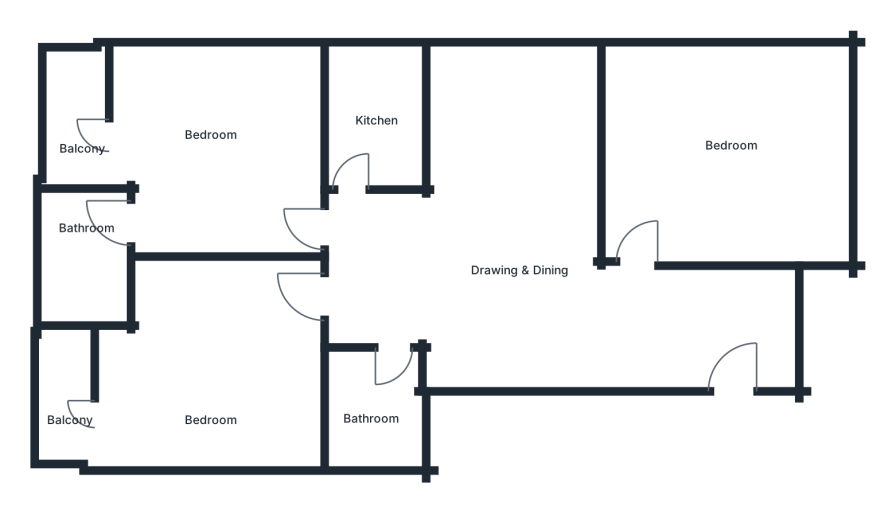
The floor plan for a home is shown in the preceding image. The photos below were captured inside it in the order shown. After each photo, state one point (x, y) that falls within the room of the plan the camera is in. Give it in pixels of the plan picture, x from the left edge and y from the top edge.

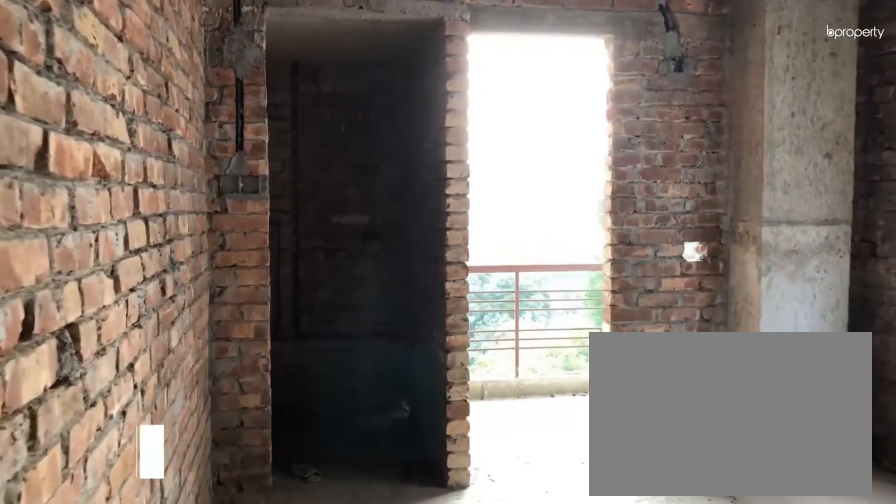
(218, 144)
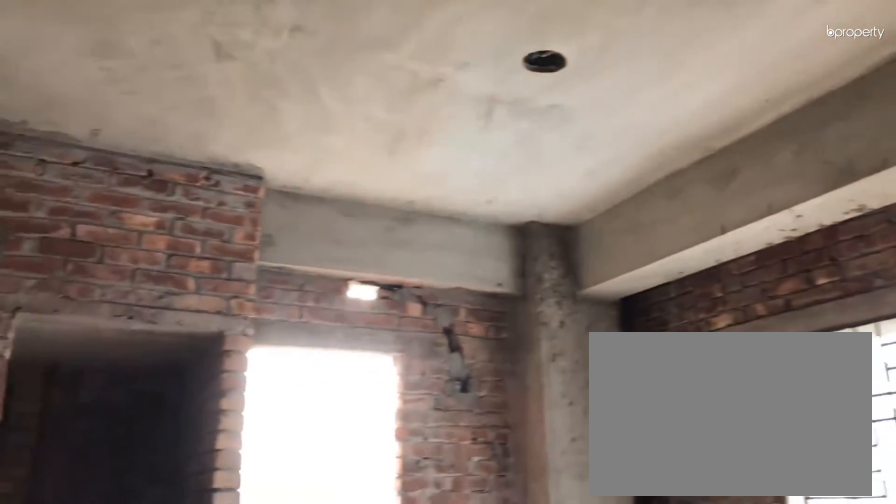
(195, 161)
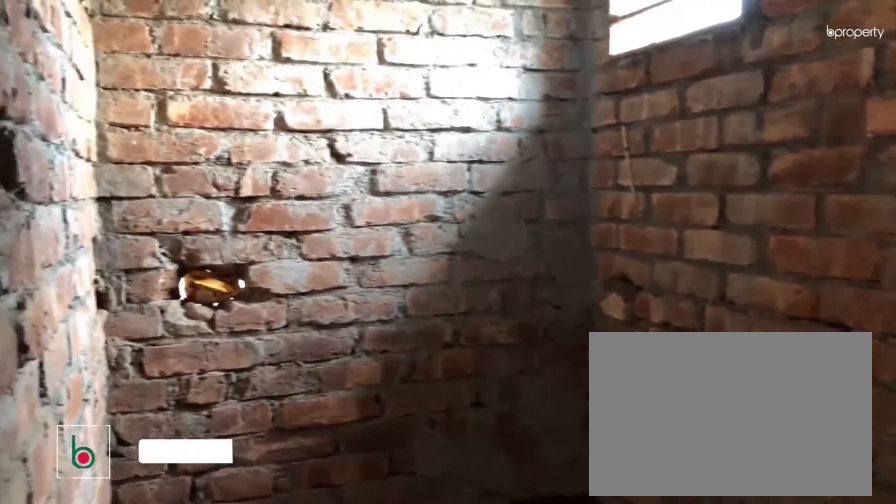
(84, 267)
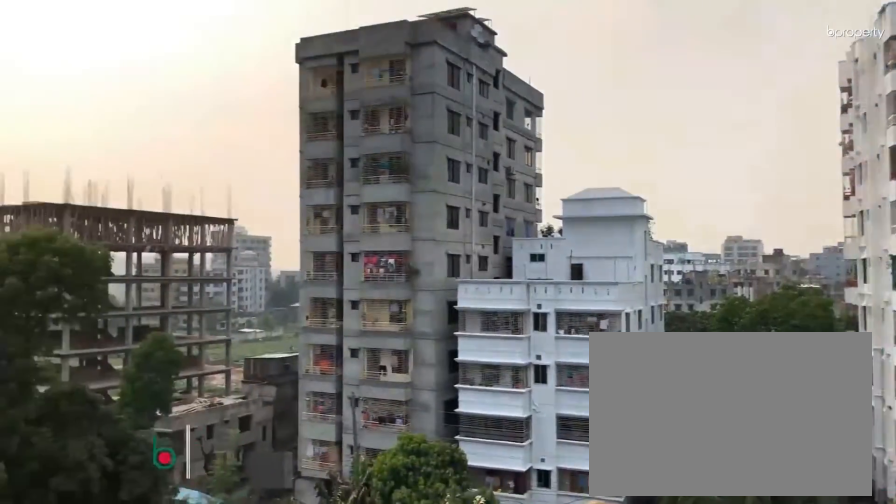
(71, 117)
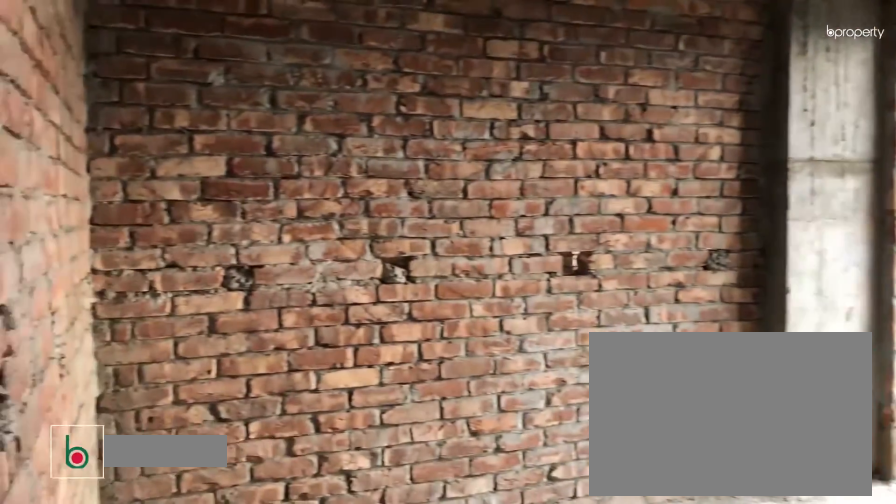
(213, 386)
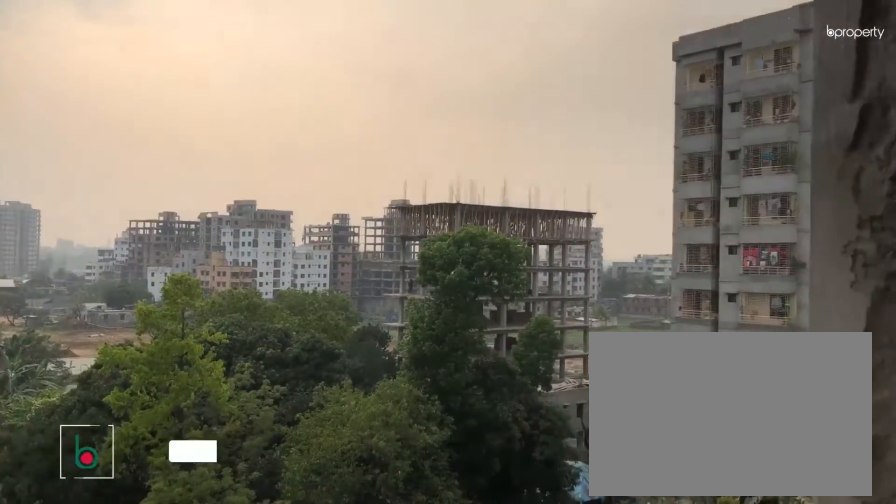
(61, 392)
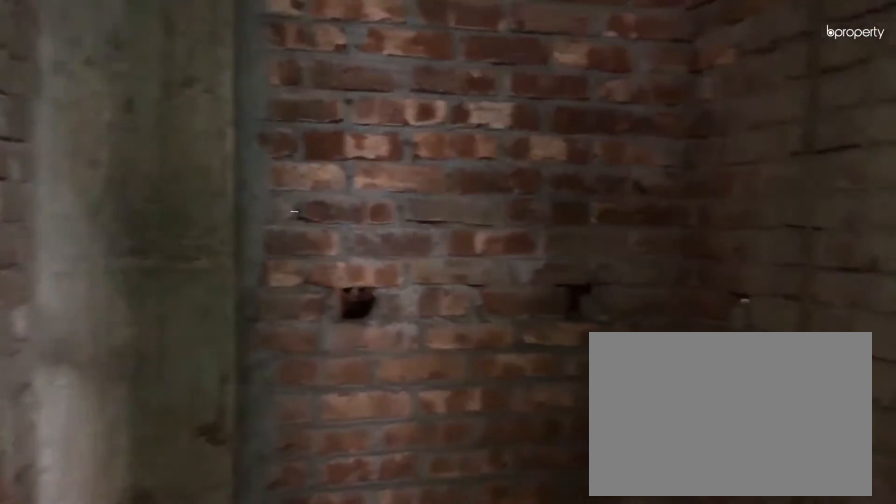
(375, 400)
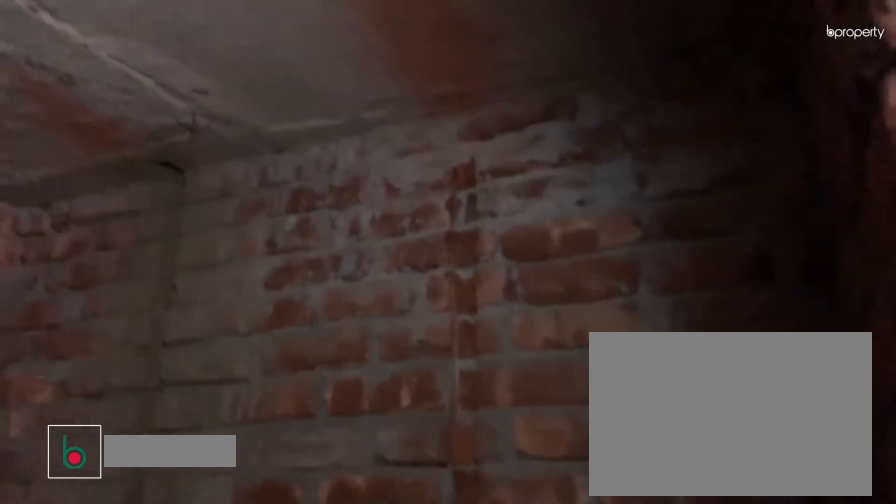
(375, 400)
